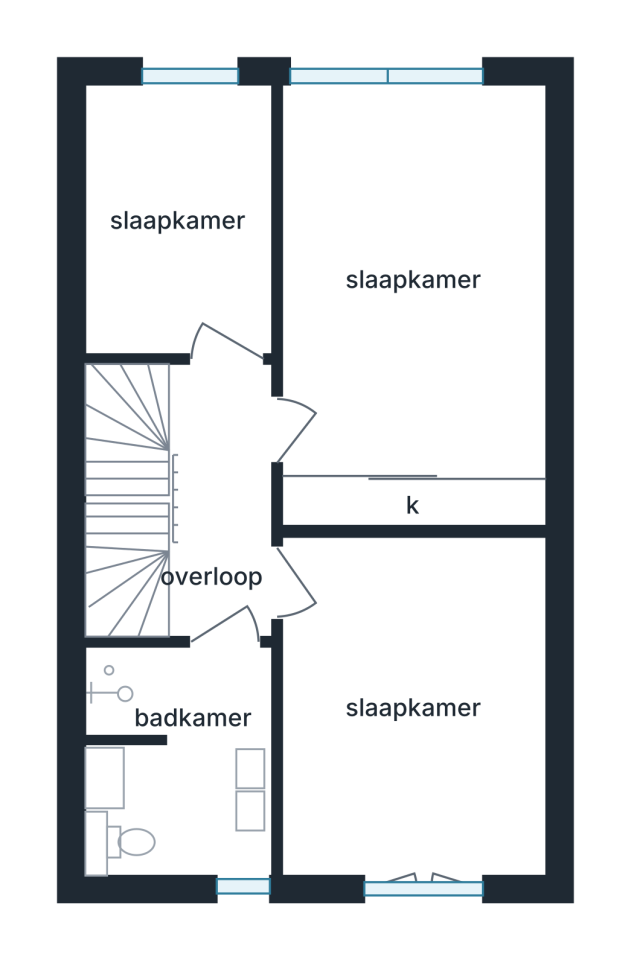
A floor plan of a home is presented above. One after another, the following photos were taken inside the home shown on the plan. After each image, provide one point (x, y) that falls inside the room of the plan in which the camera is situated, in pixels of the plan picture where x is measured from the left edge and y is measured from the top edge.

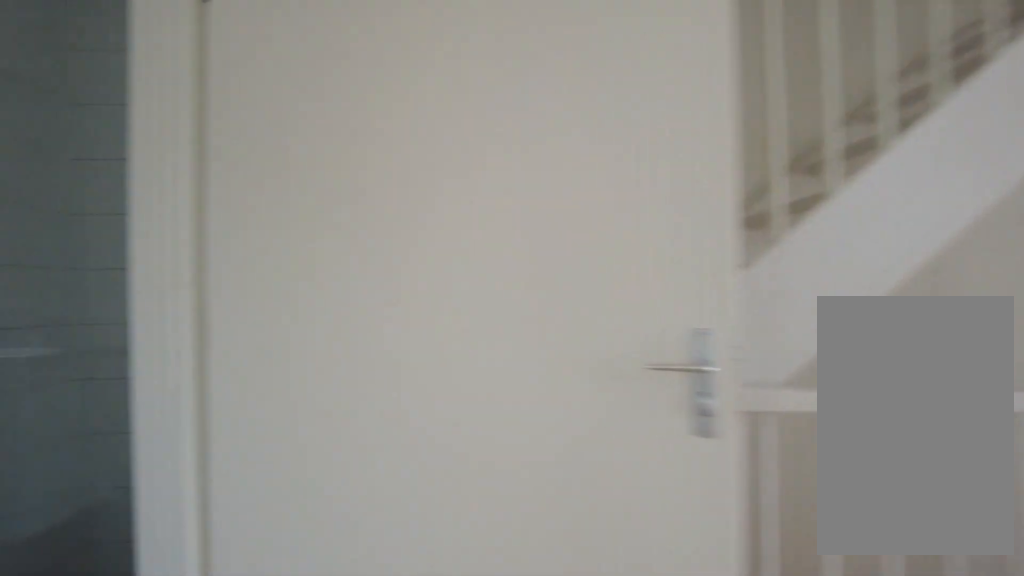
(221, 502)
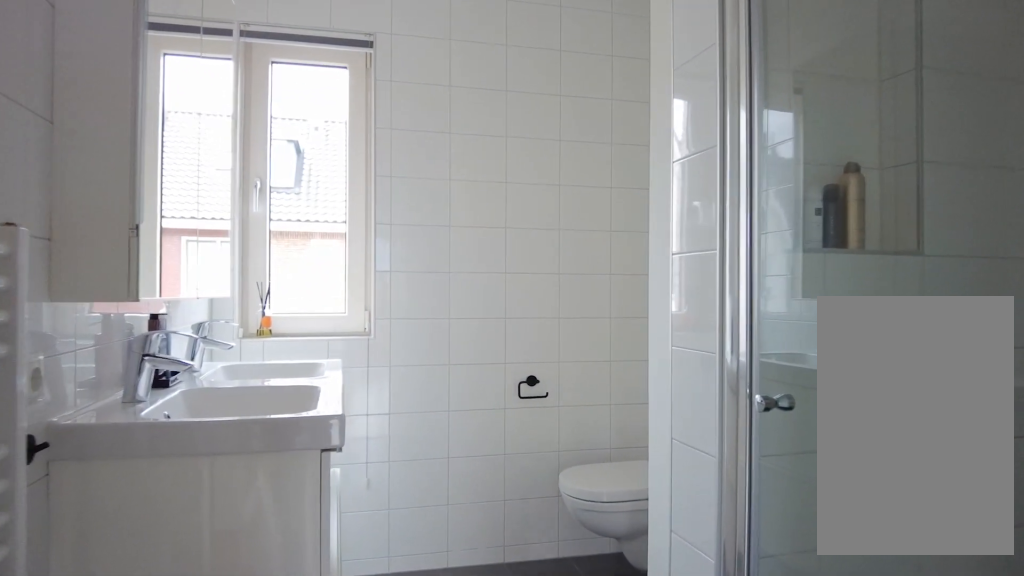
(179, 761)
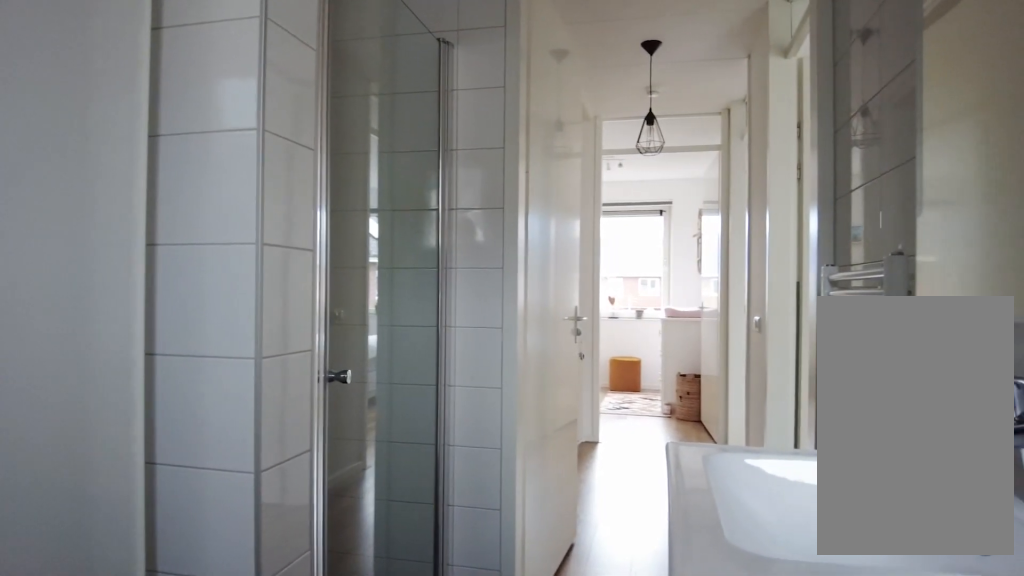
(179, 761)
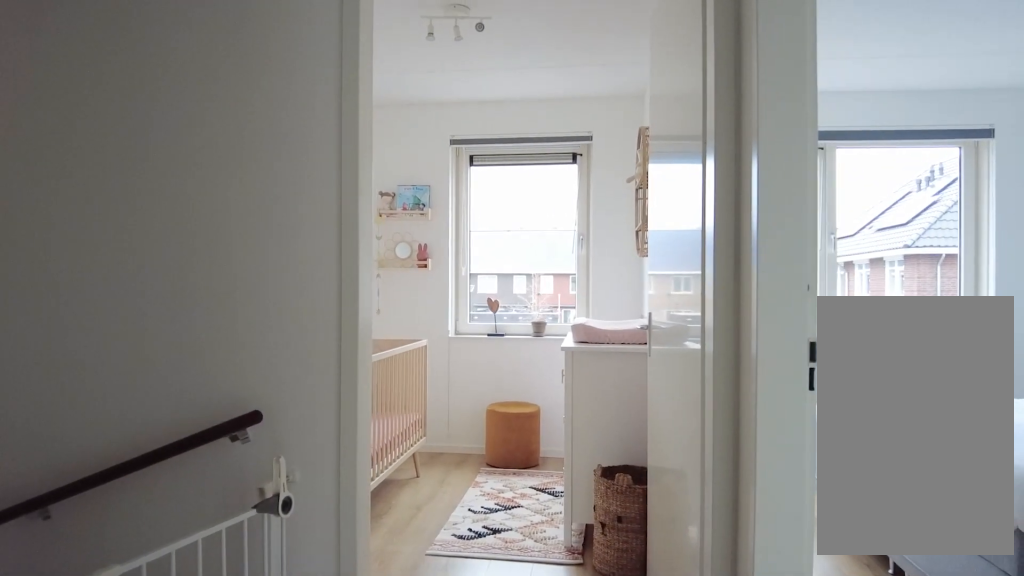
(219, 596)
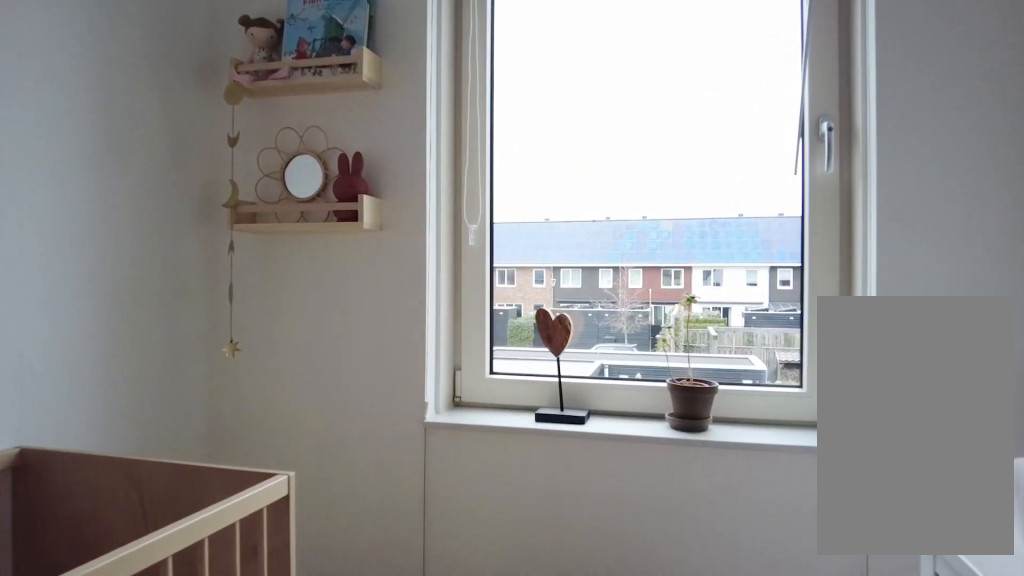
(178, 218)
